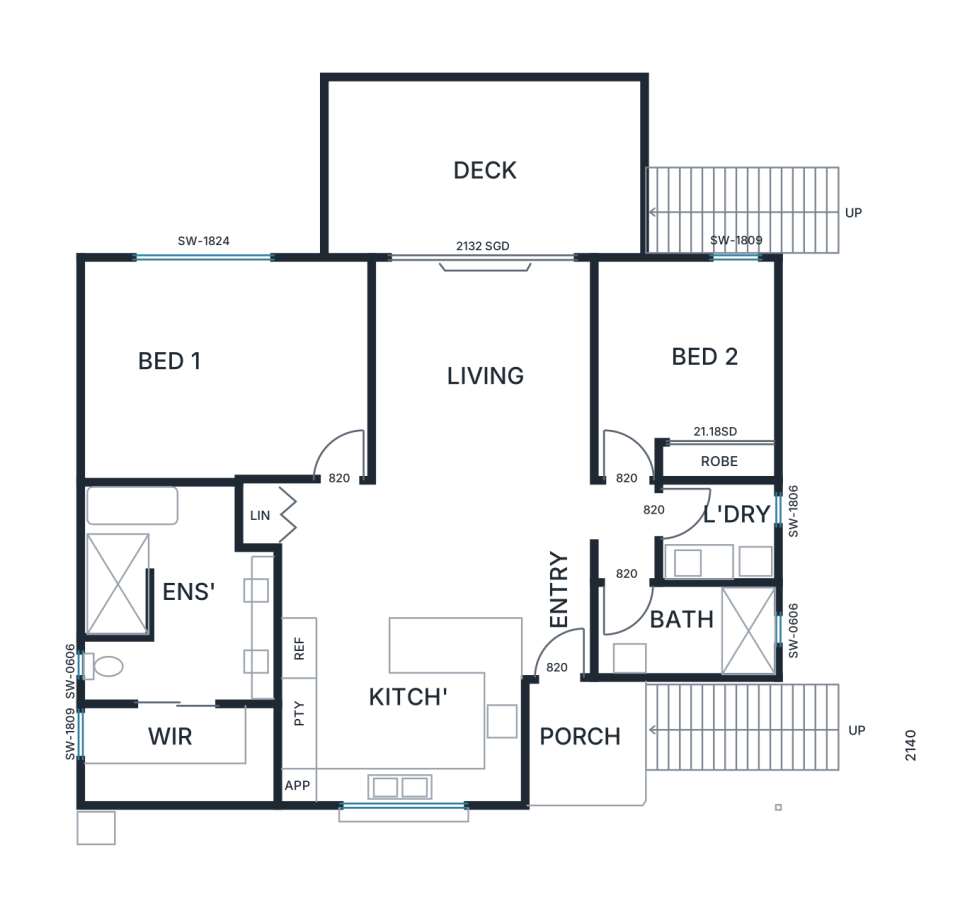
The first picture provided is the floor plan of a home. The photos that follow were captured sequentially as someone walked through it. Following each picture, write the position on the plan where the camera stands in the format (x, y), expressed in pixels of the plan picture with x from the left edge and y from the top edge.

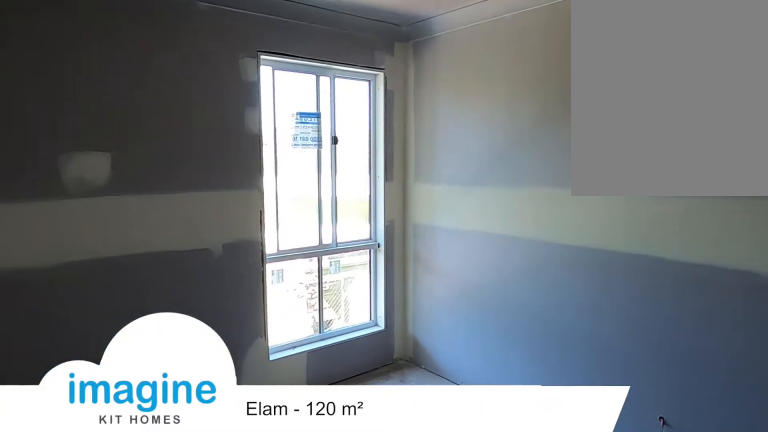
(638, 434)
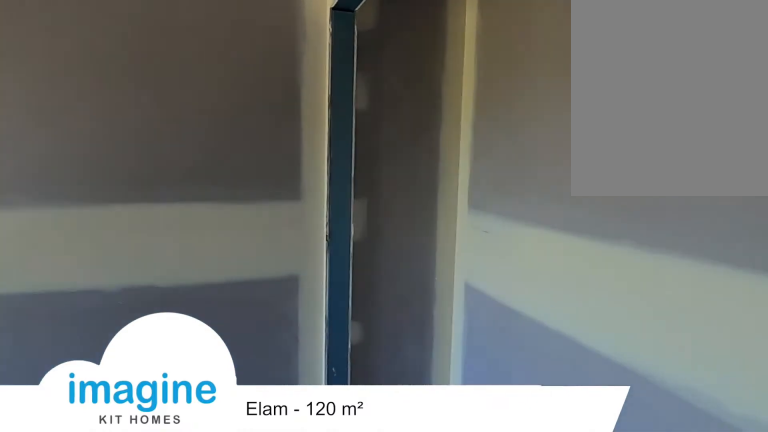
(682, 411)
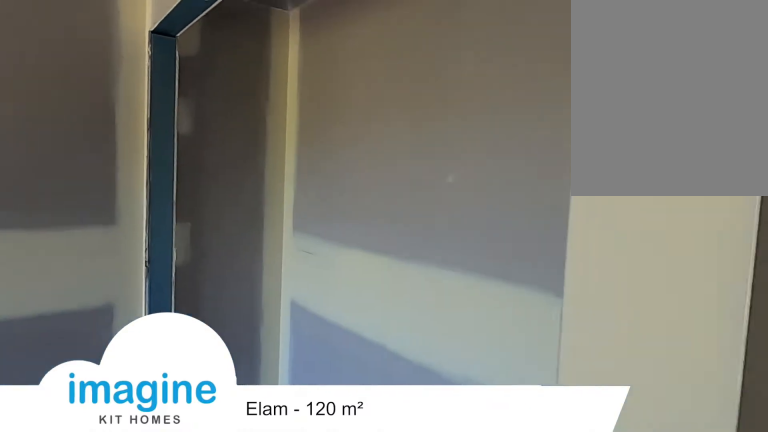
(691, 407)
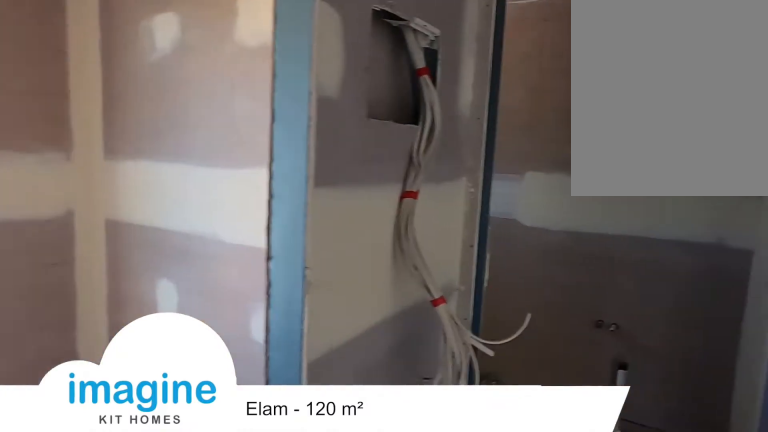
(616, 513)
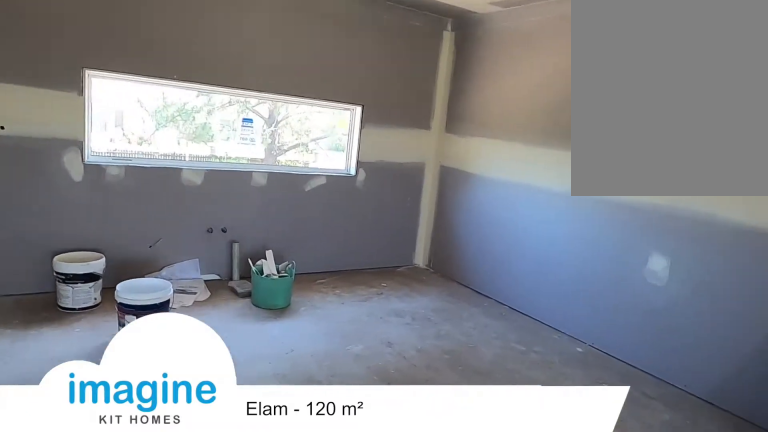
(484, 529)
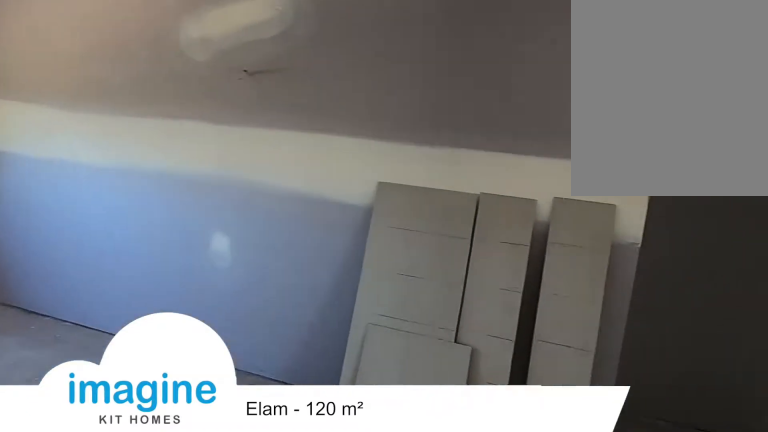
(449, 533)
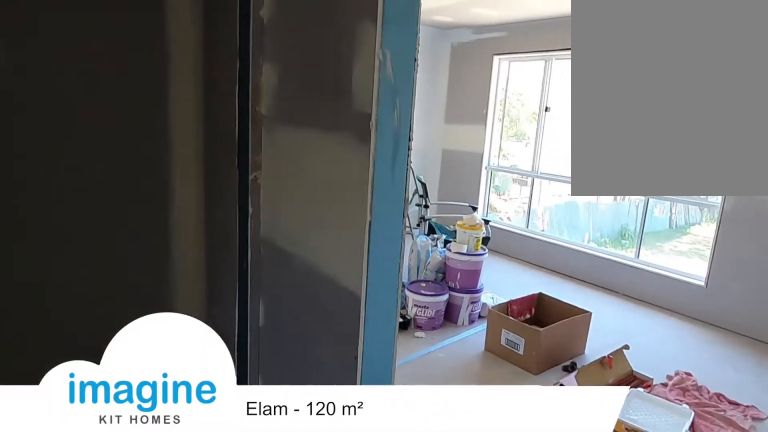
(394, 503)
